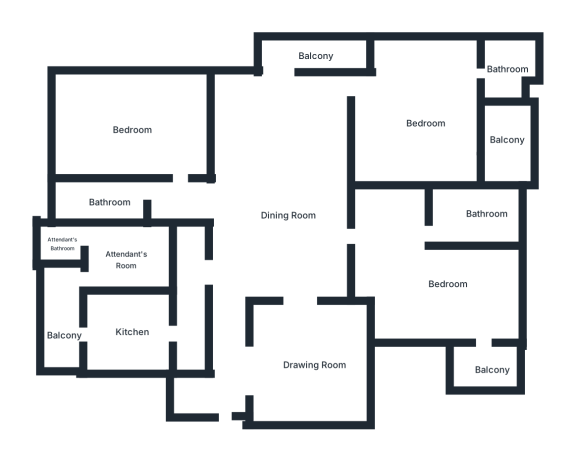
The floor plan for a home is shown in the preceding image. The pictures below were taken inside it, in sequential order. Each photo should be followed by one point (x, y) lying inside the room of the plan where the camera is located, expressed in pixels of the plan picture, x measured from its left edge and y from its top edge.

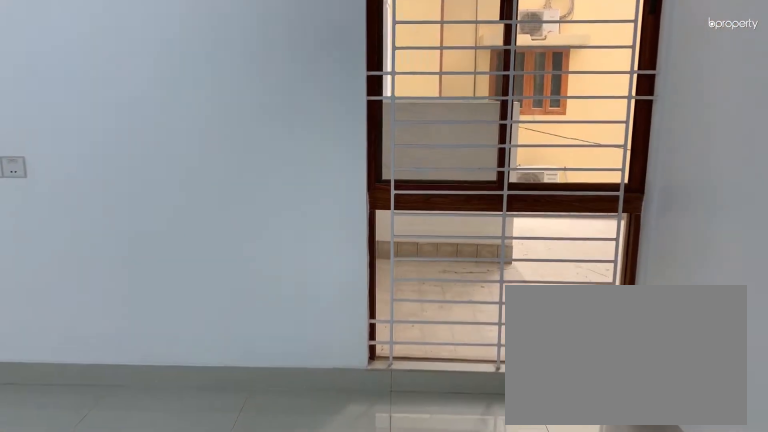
(315, 362)
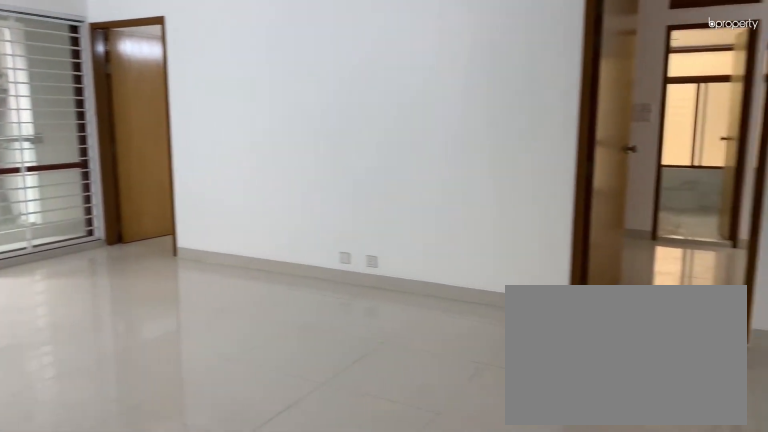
(292, 216)
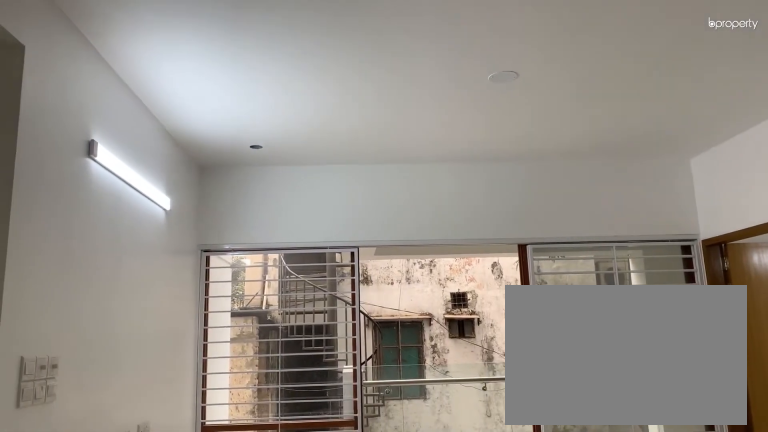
(292, 216)
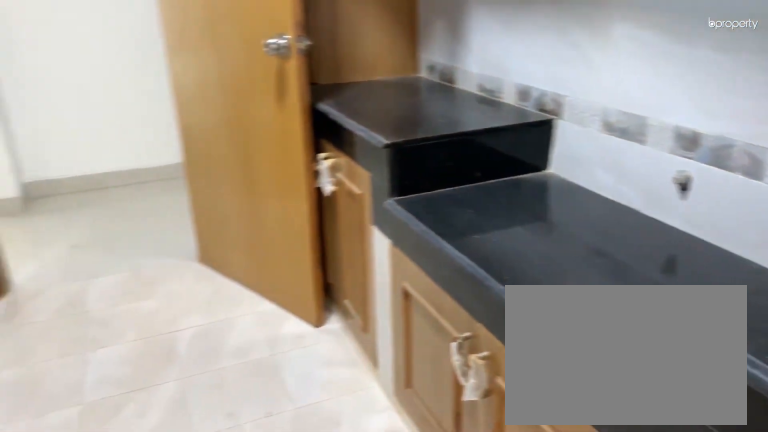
(132, 329)
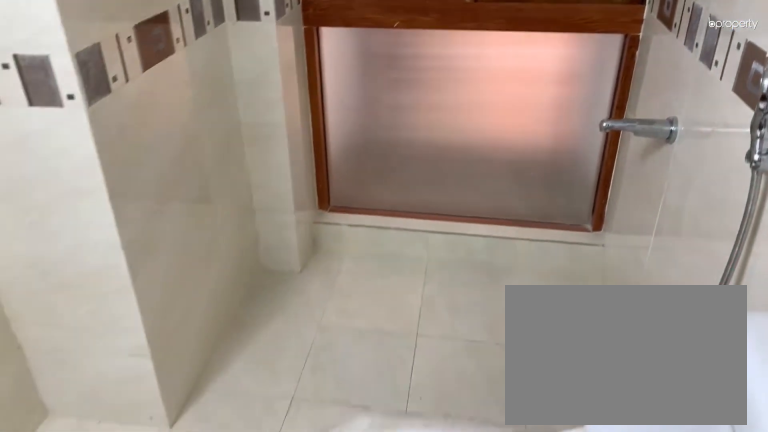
(106, 198)
